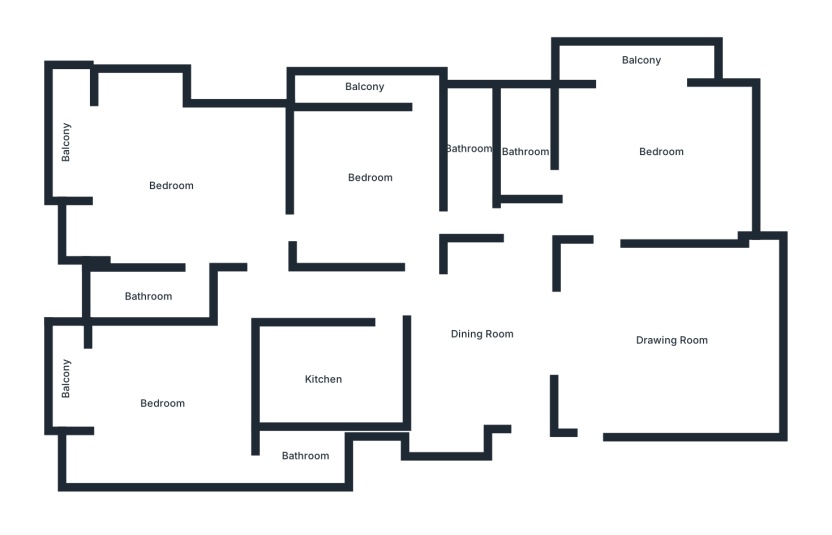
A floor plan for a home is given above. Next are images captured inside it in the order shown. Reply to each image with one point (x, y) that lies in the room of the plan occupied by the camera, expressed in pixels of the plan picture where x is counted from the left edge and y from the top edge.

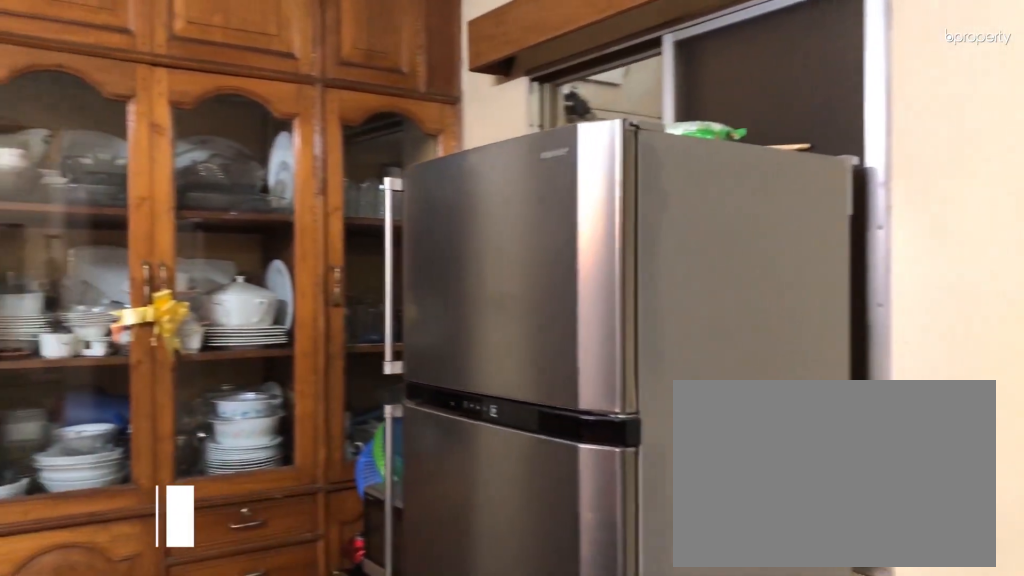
(477, 341)
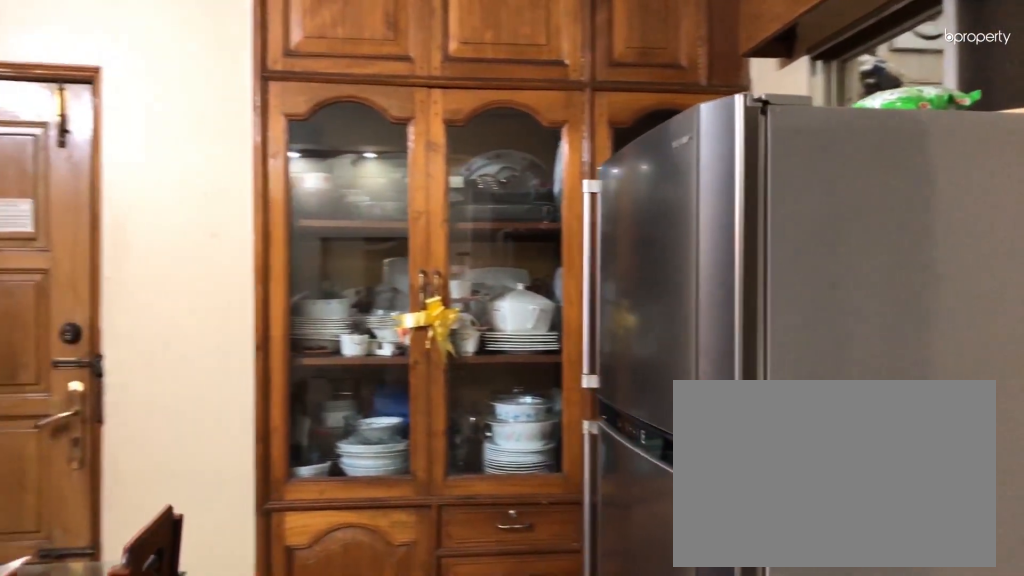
(477, 341)
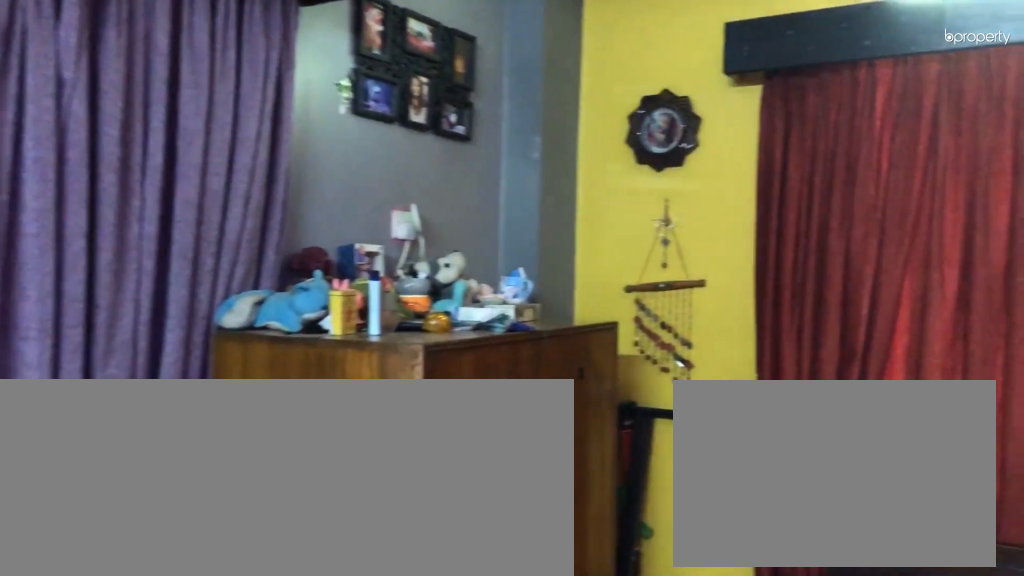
(652, 151)
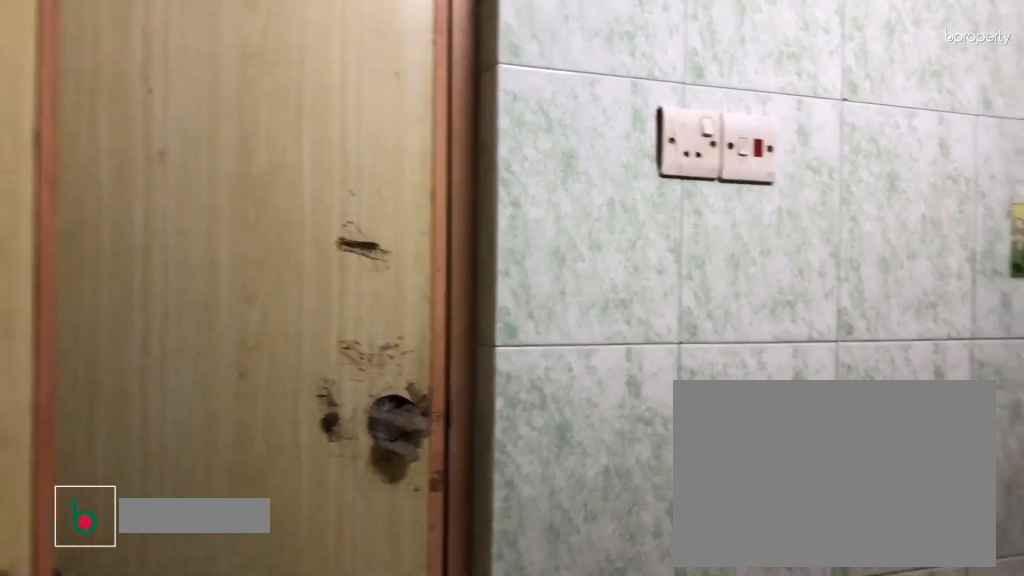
(470, 163)
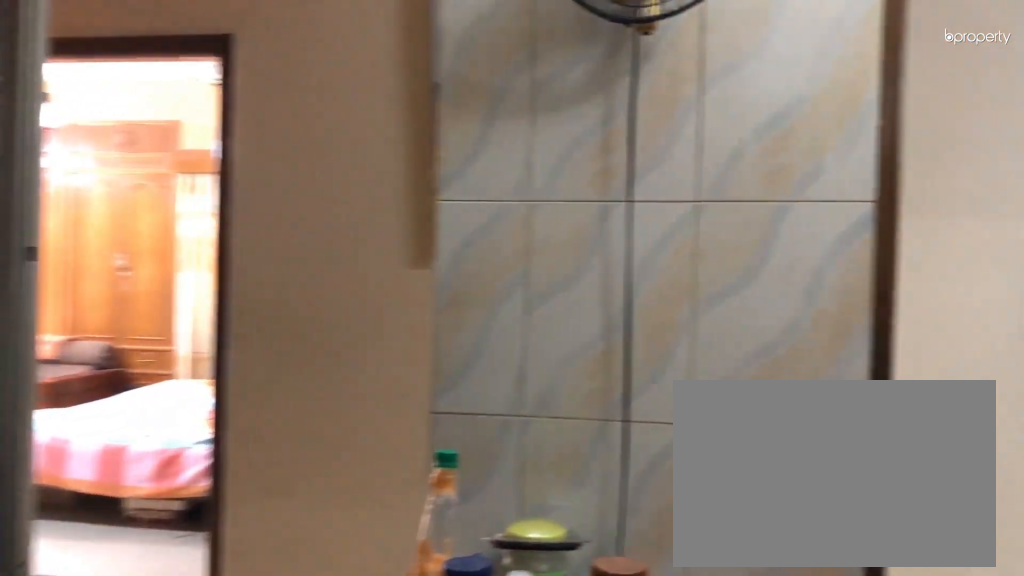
(327, 377)
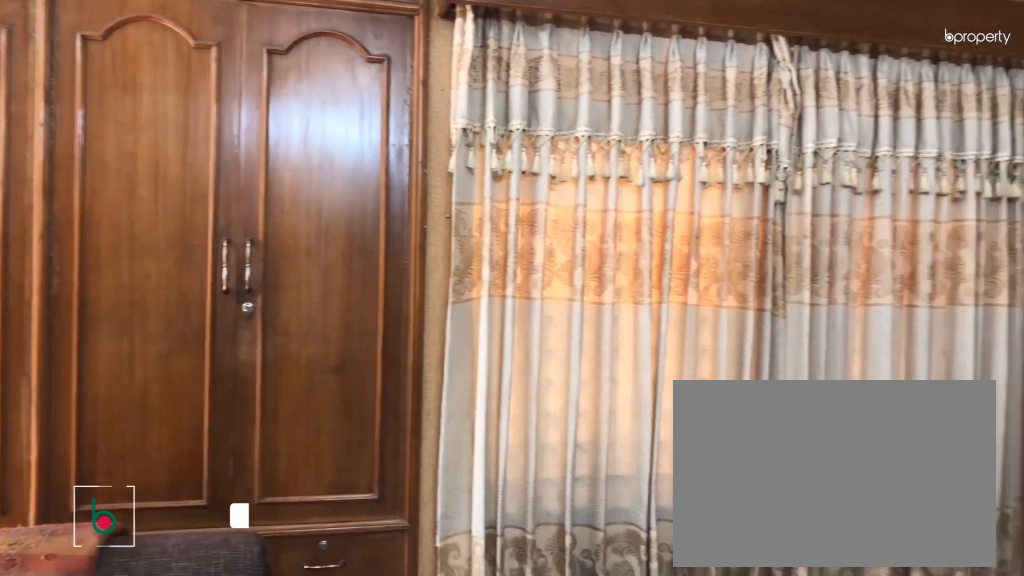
(174, 190)
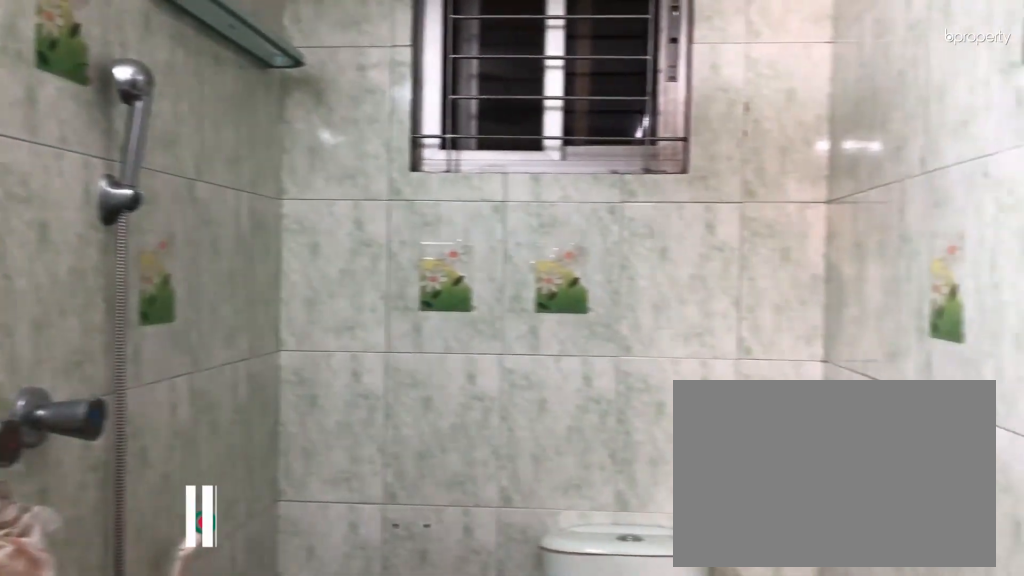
(305, 455)
